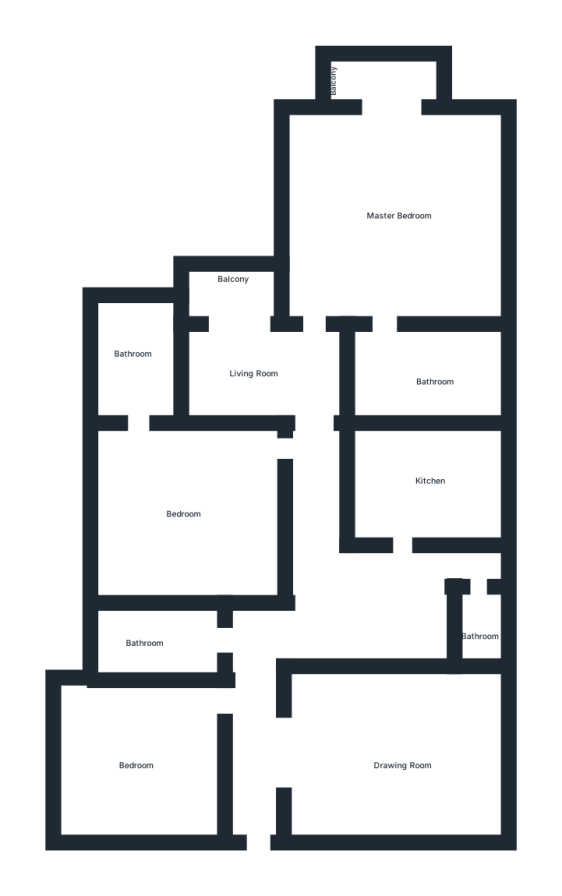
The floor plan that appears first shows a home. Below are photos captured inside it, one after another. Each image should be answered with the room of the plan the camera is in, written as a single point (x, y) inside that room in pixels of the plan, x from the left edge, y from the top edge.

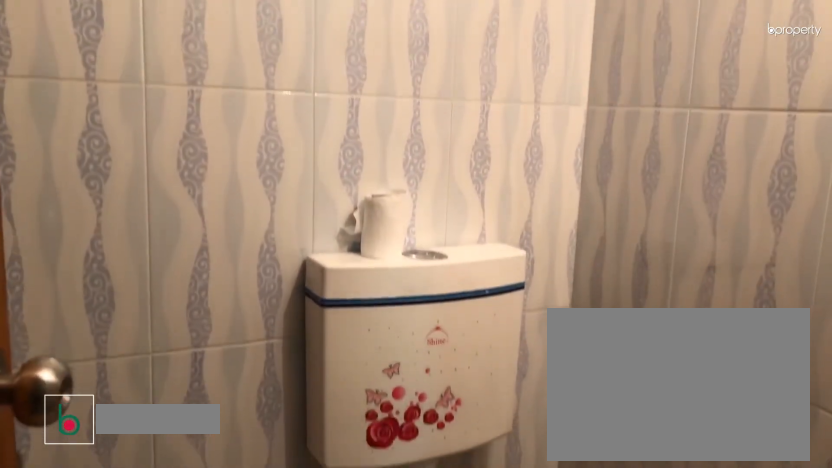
(482, 619)
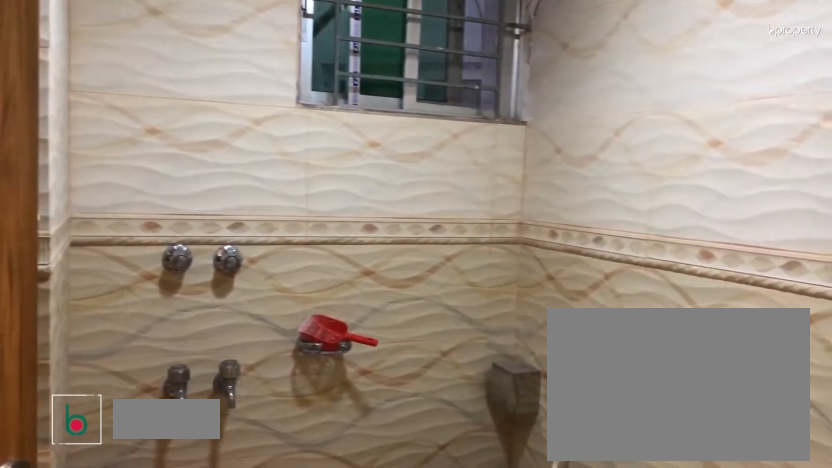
(149, 646)
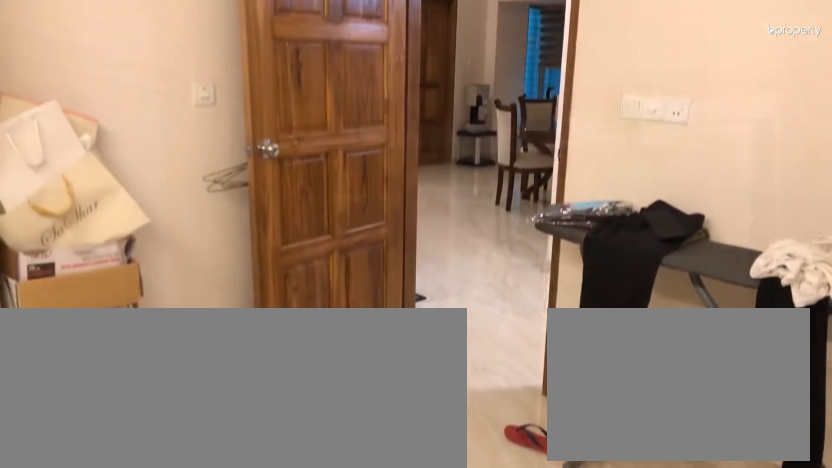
(153, 752)
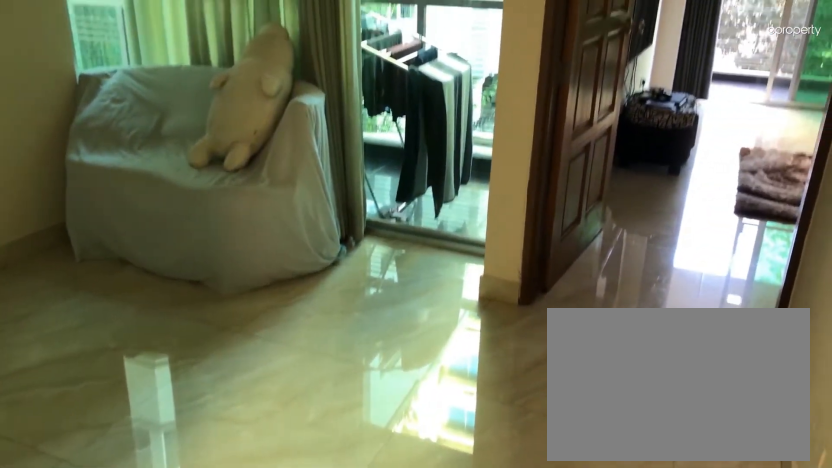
(242, 364)
